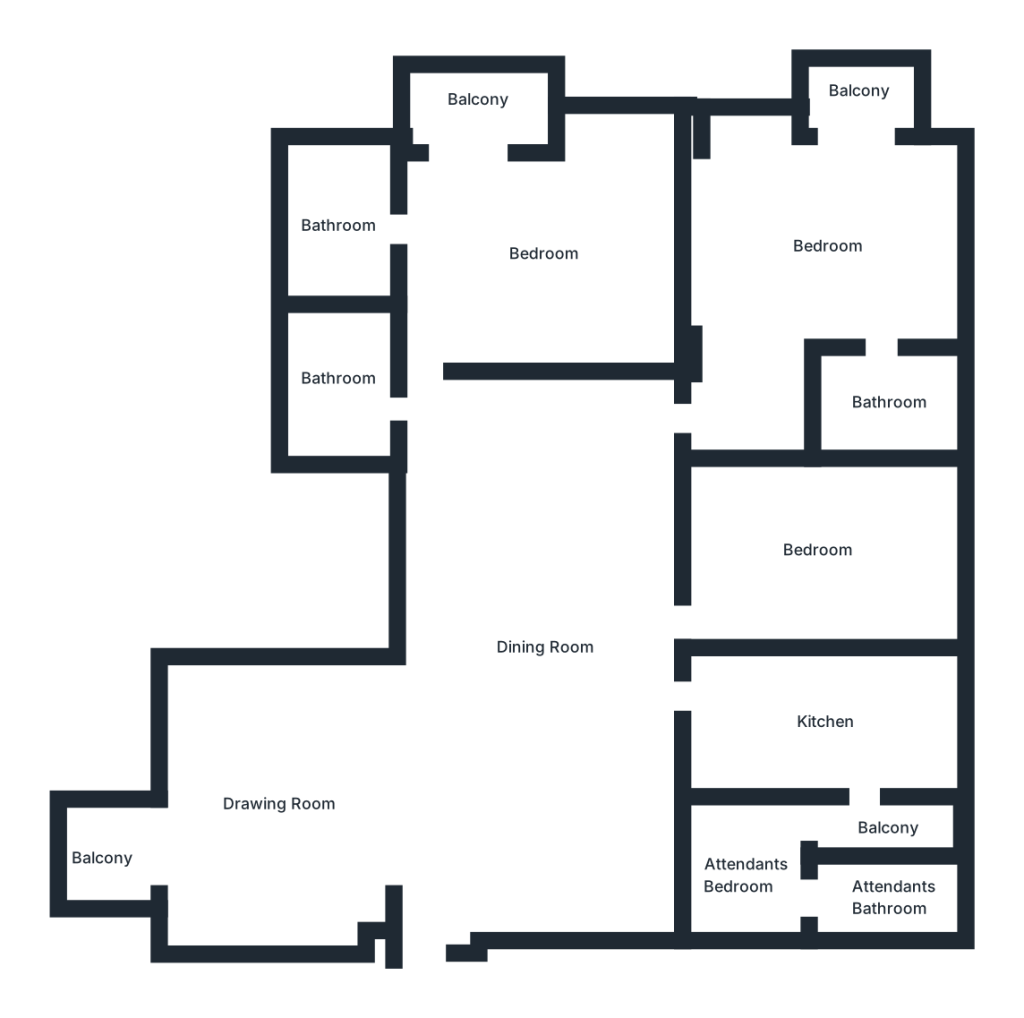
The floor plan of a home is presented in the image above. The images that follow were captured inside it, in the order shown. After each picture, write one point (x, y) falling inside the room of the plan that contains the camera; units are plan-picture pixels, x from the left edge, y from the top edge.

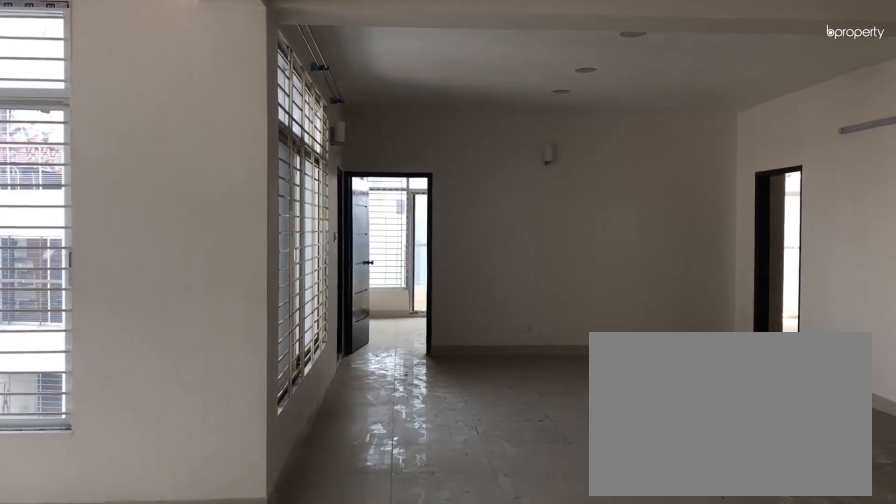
(445, 871)
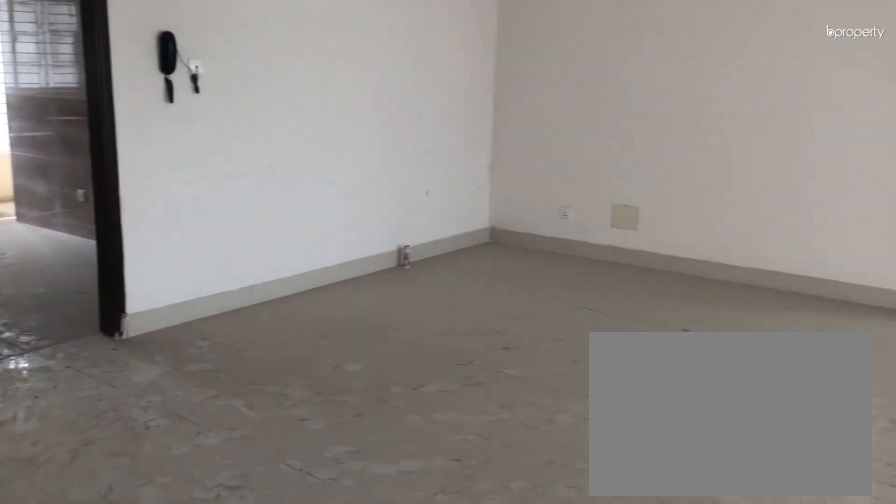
(543, 647)
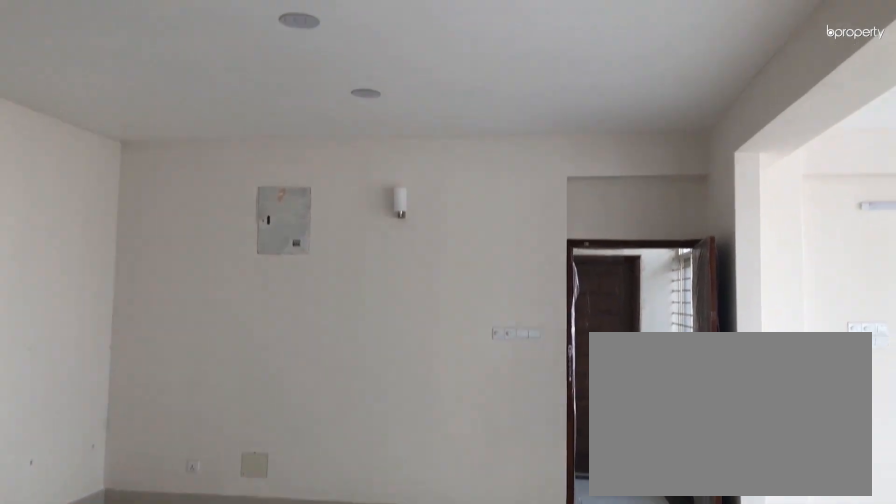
(543, 647)
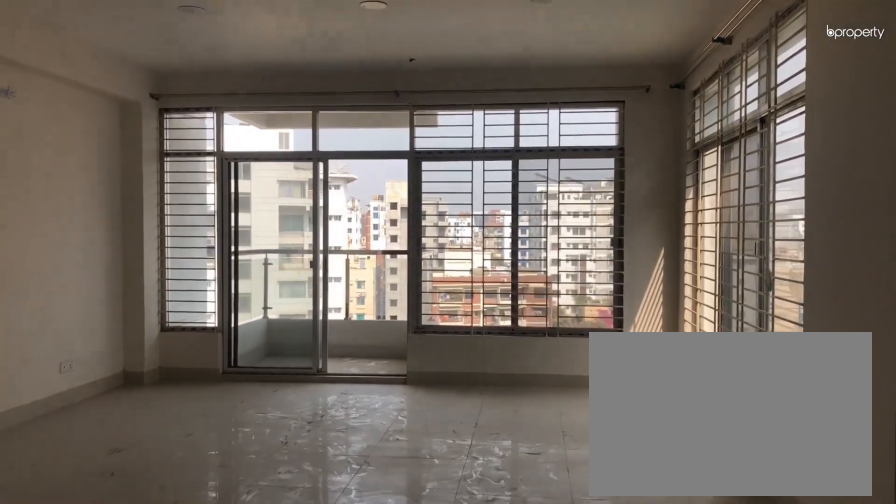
(367, 801)
